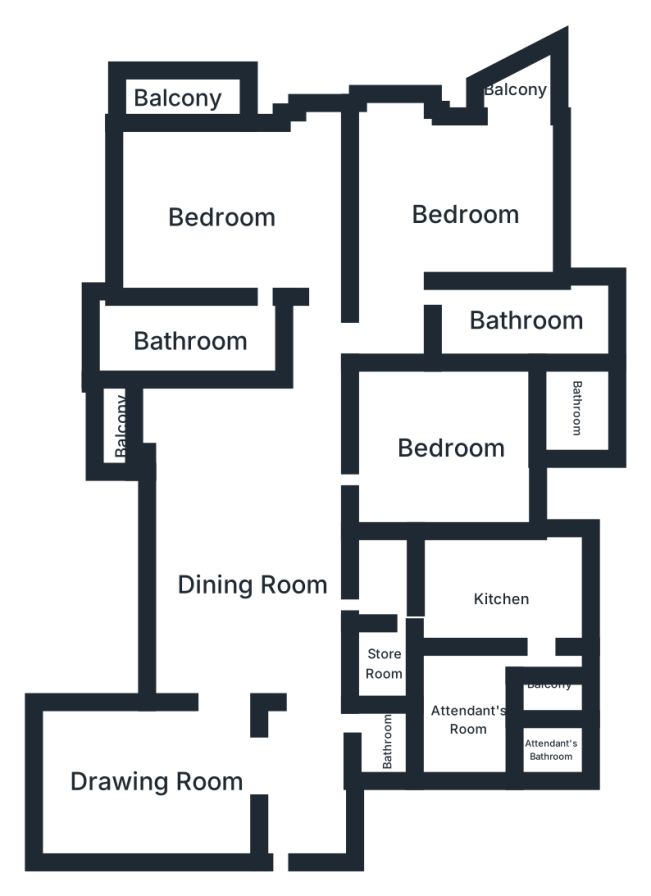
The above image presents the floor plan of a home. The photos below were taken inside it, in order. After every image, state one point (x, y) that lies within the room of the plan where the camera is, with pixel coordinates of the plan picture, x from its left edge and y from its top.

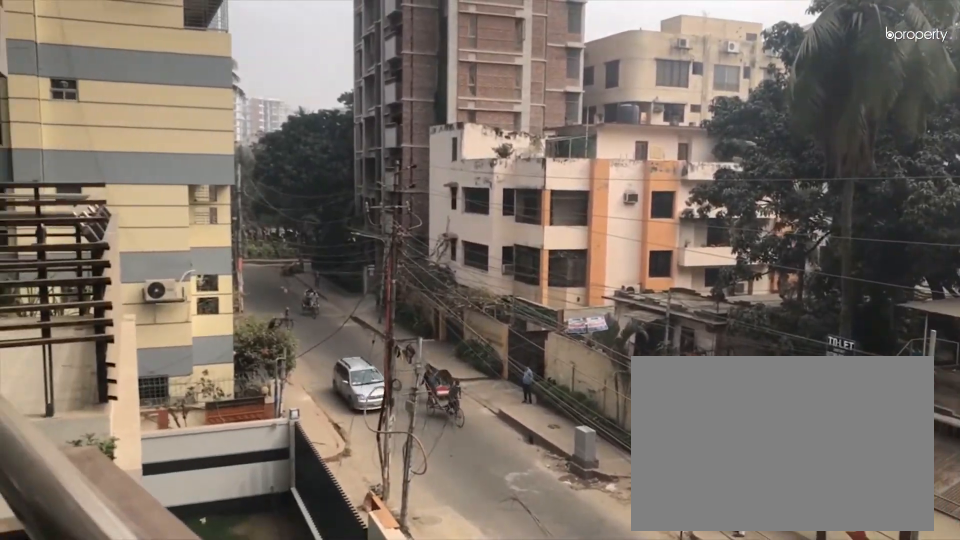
(518, 89)
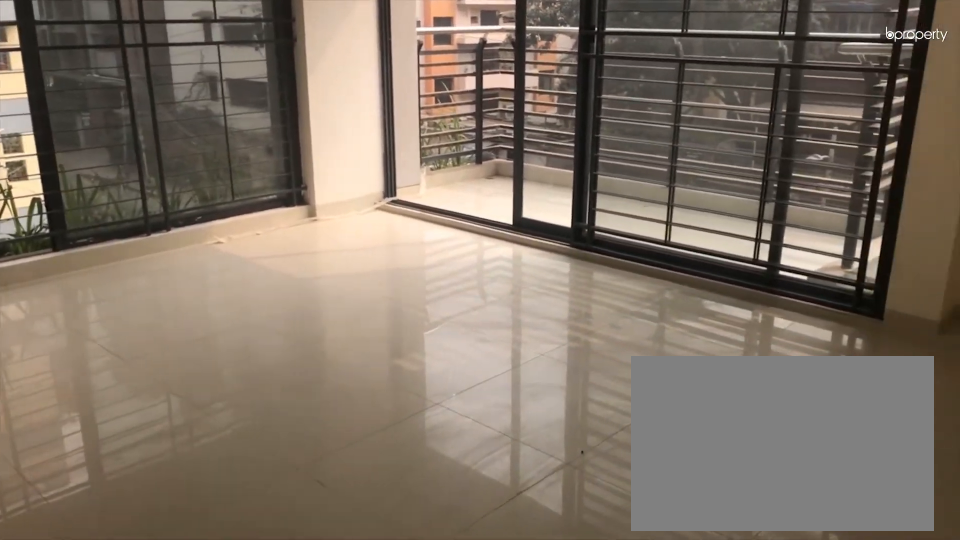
(221, 219)
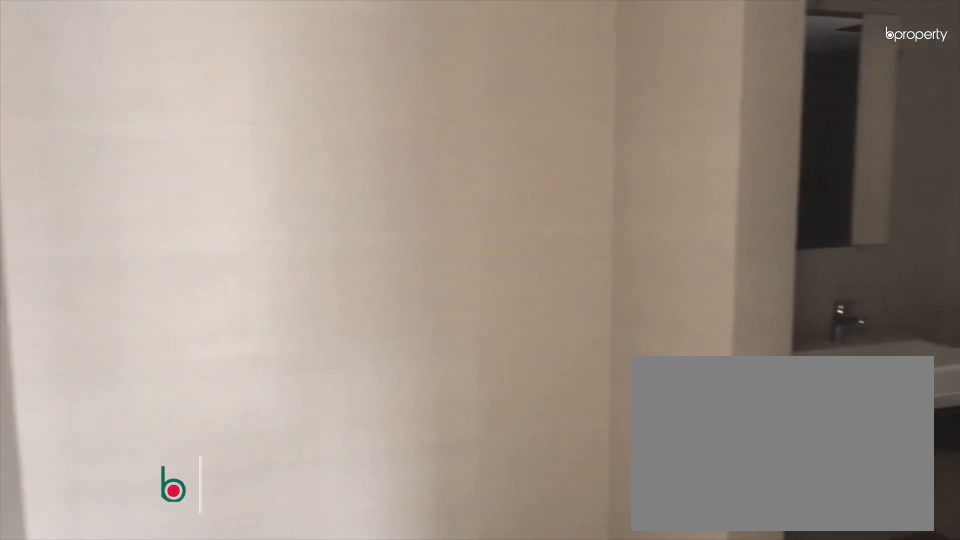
(185, 338)
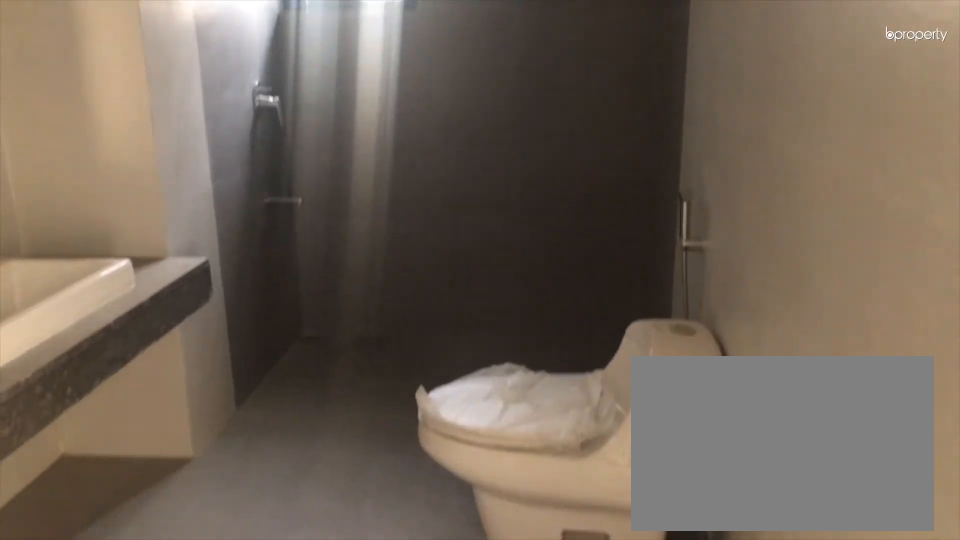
(185, 338)
